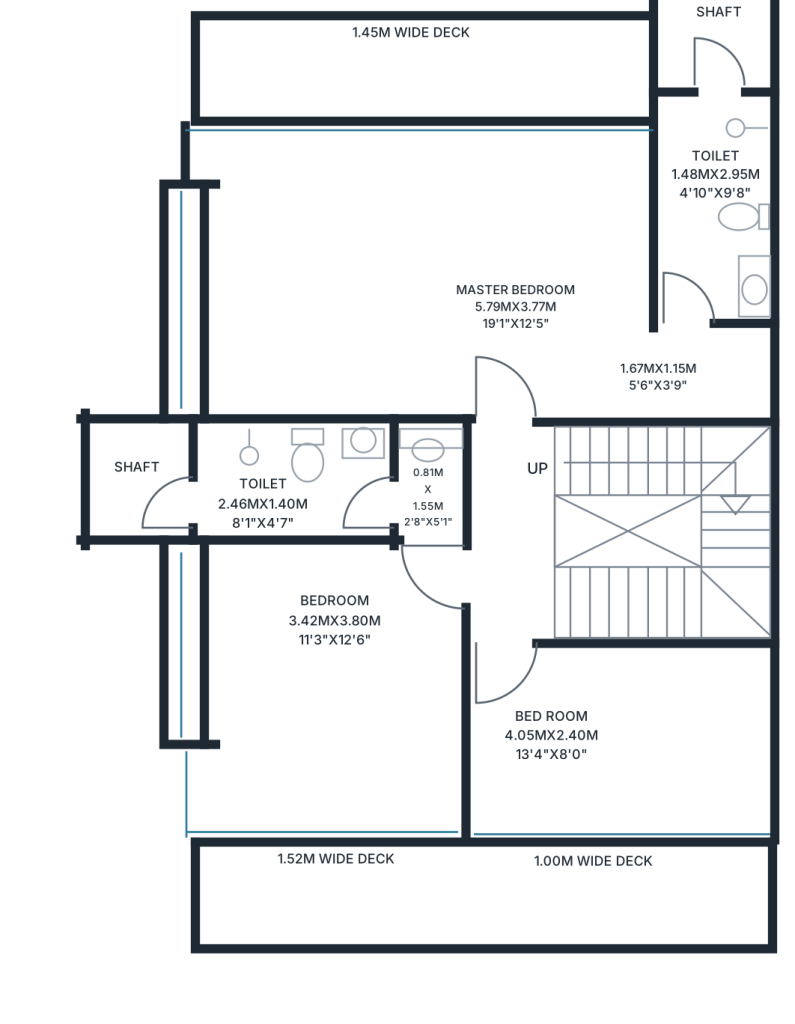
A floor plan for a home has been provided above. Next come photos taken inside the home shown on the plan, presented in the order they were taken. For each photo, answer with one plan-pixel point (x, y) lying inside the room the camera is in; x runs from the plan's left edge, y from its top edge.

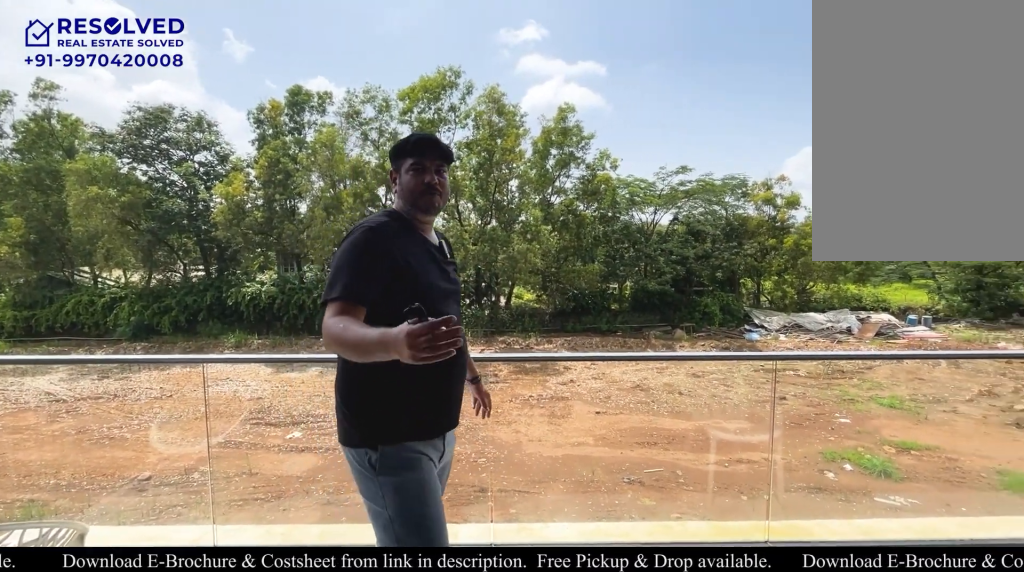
(423, 67)
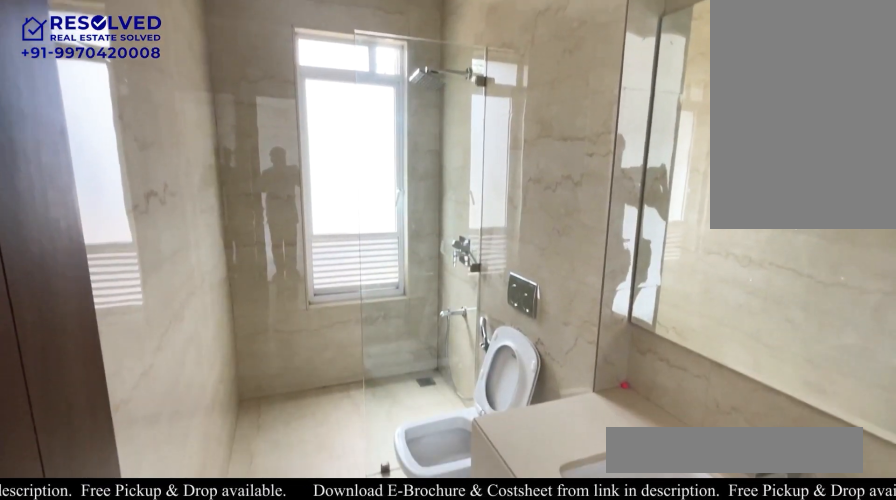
(713, 208)
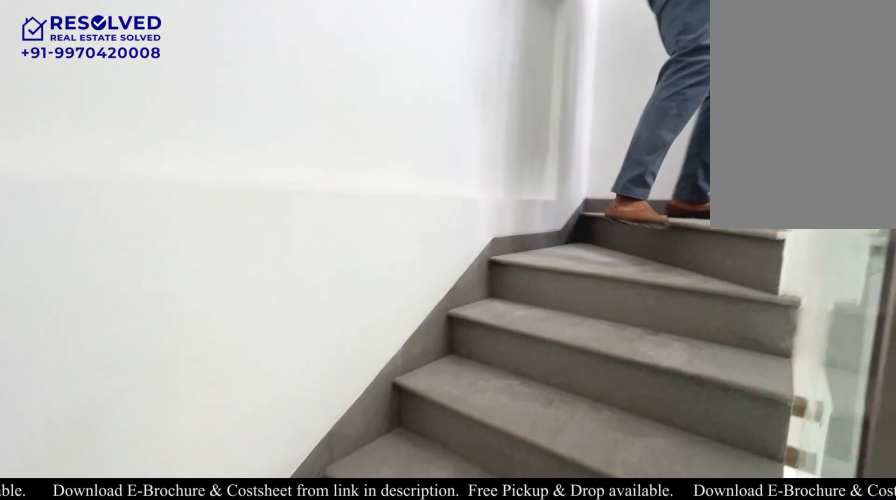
(660, 528)
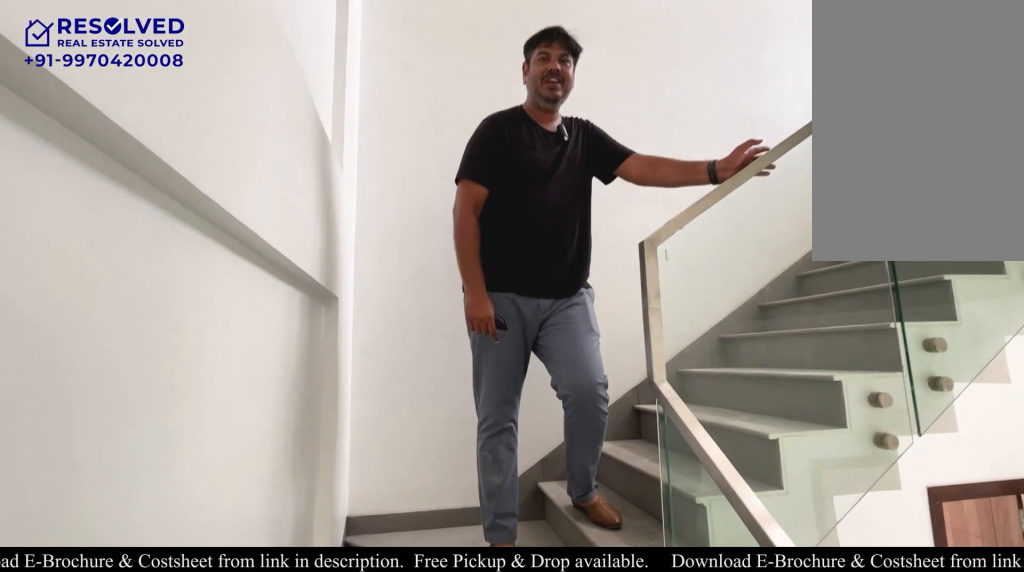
(660, 528)
